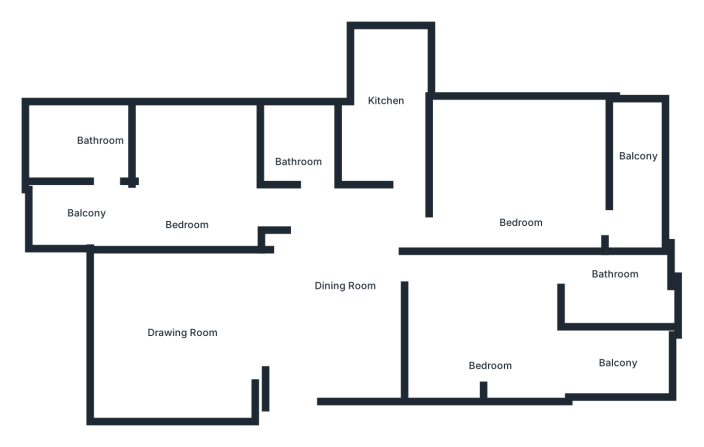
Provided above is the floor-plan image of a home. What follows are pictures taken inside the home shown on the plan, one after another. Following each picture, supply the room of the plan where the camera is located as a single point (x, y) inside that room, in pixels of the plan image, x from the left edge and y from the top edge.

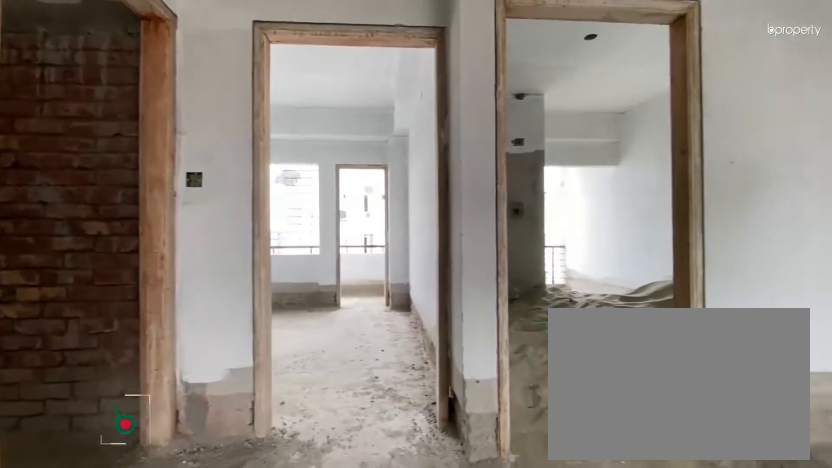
(348, 282)
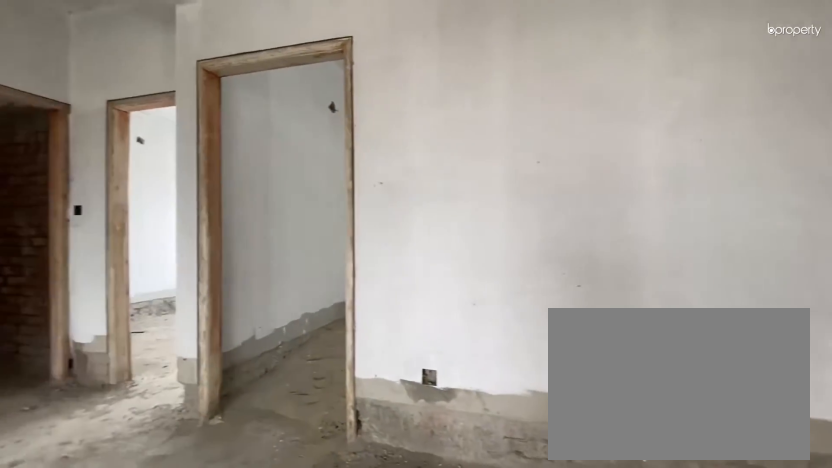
(348, 282)
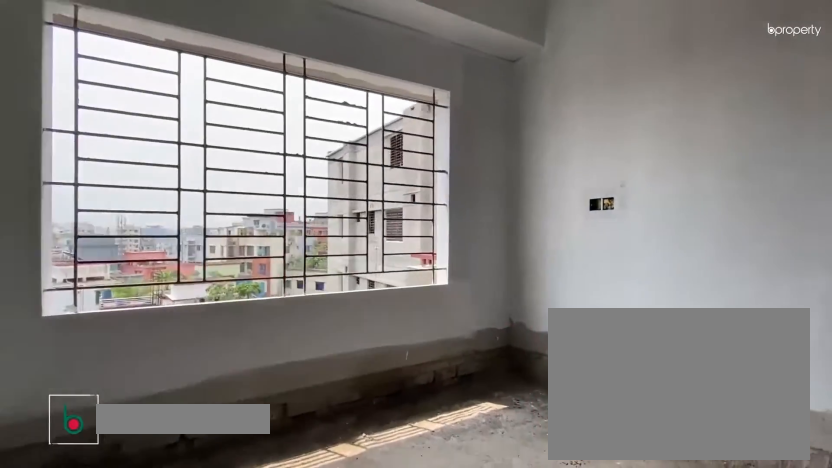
(184, 330)
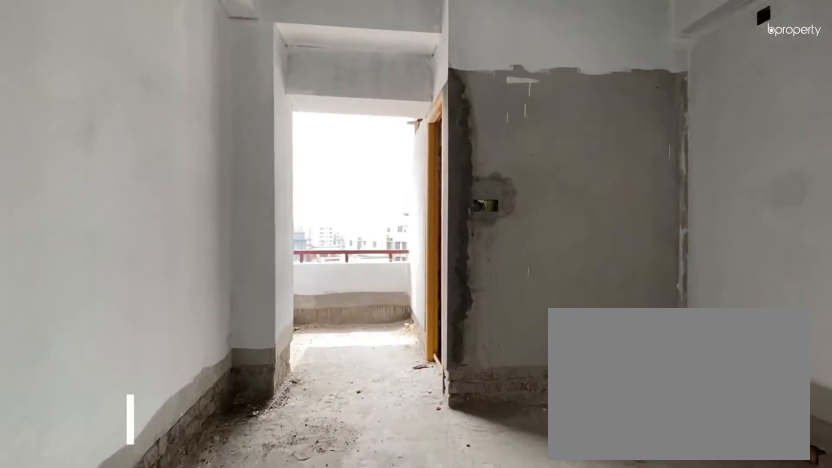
(188, 188)
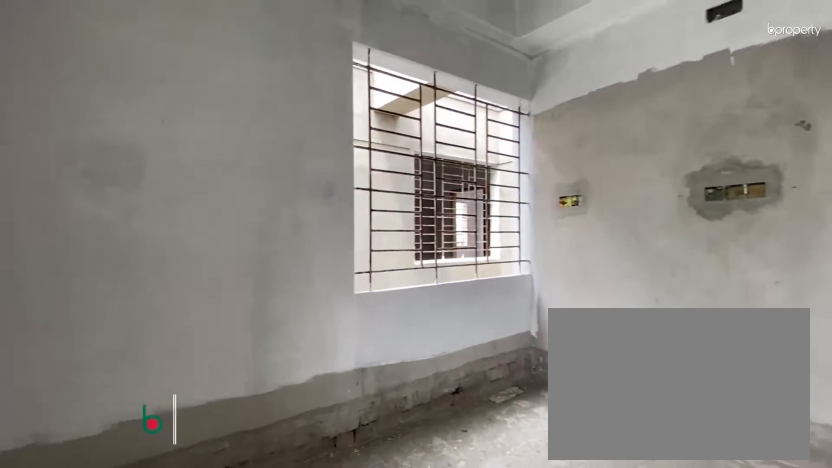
(188, 188)
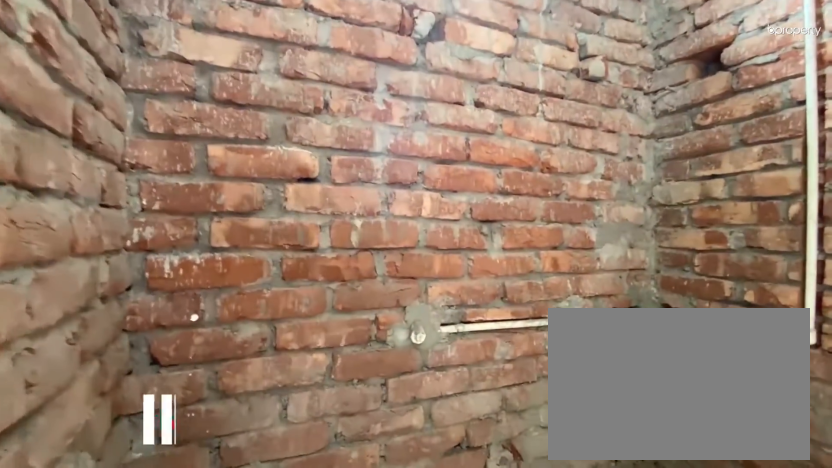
(93, 150)
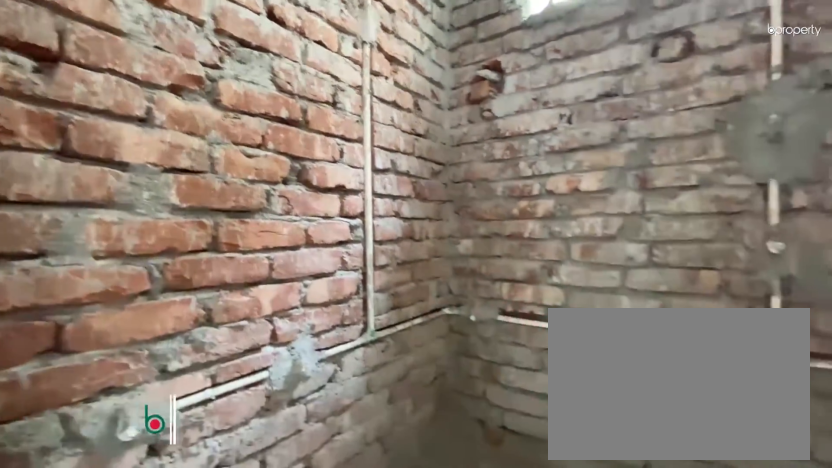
(298, 141)
